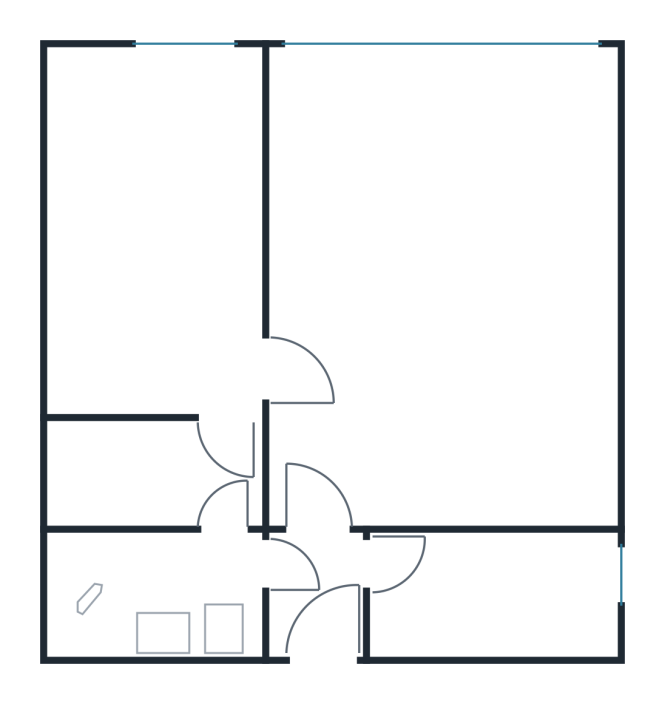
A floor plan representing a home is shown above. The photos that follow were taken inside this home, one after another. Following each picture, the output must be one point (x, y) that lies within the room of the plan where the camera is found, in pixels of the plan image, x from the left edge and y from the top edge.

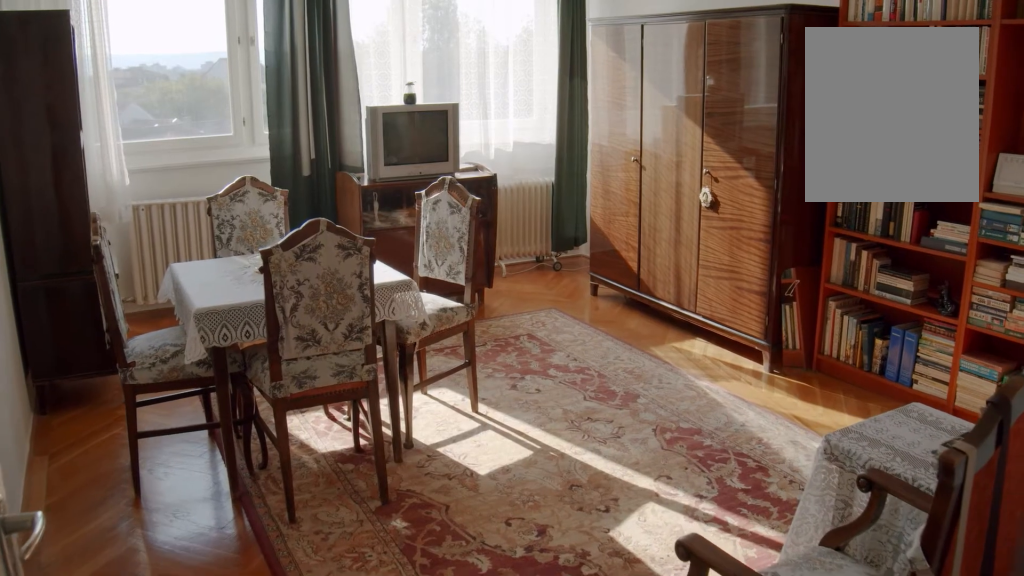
(421, 302)
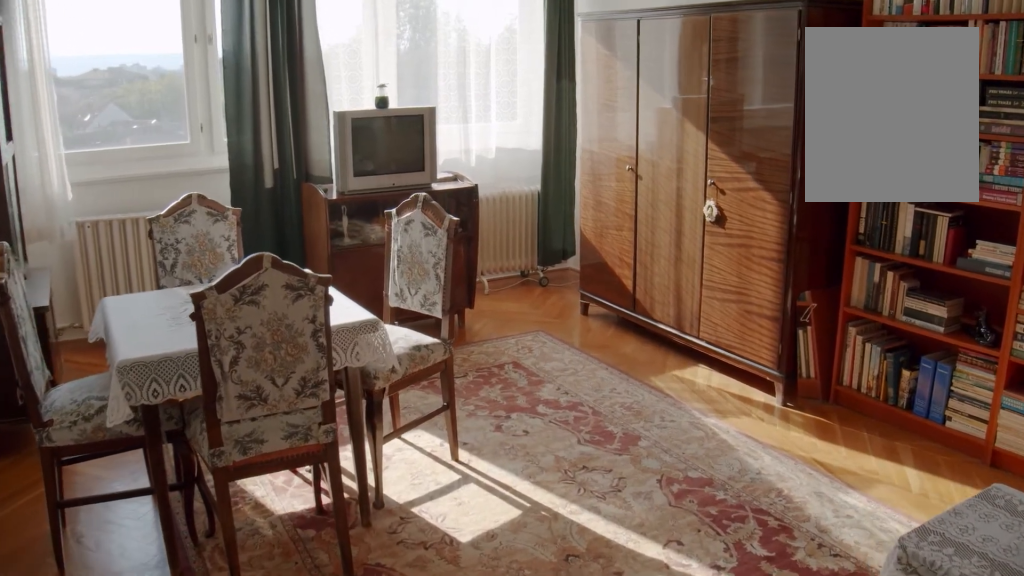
(420, 300)
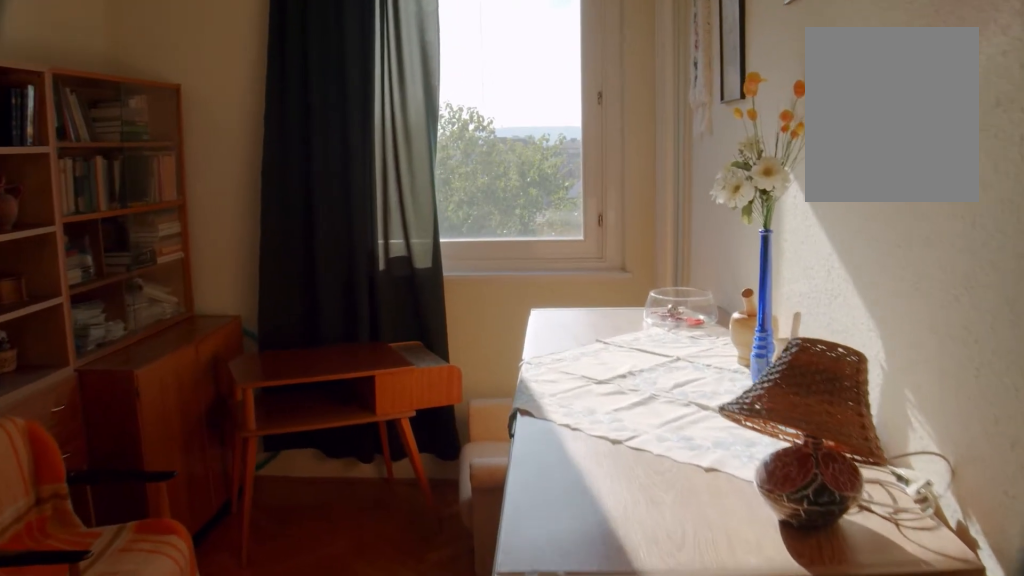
(187, 334)
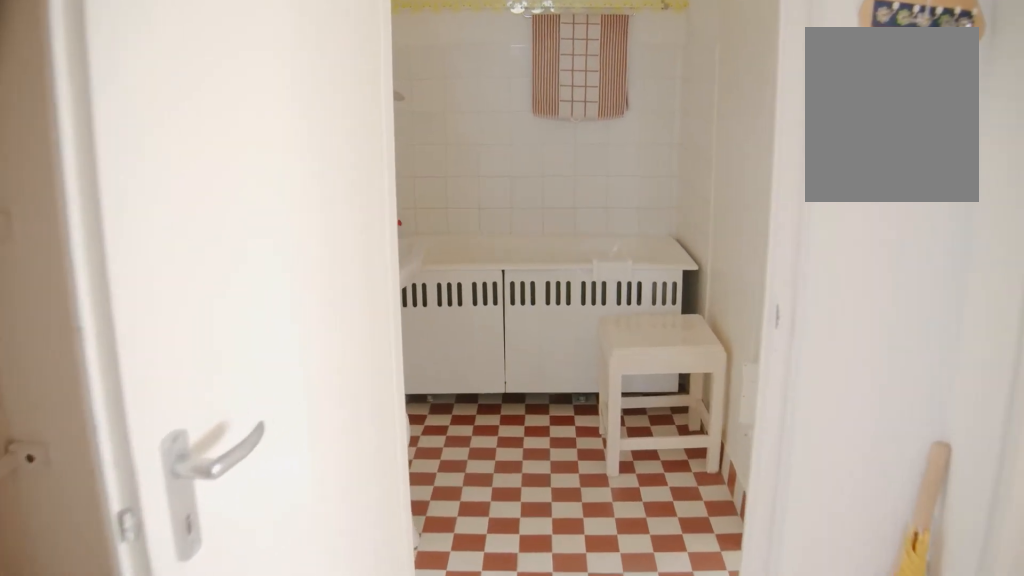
(147, 592)
